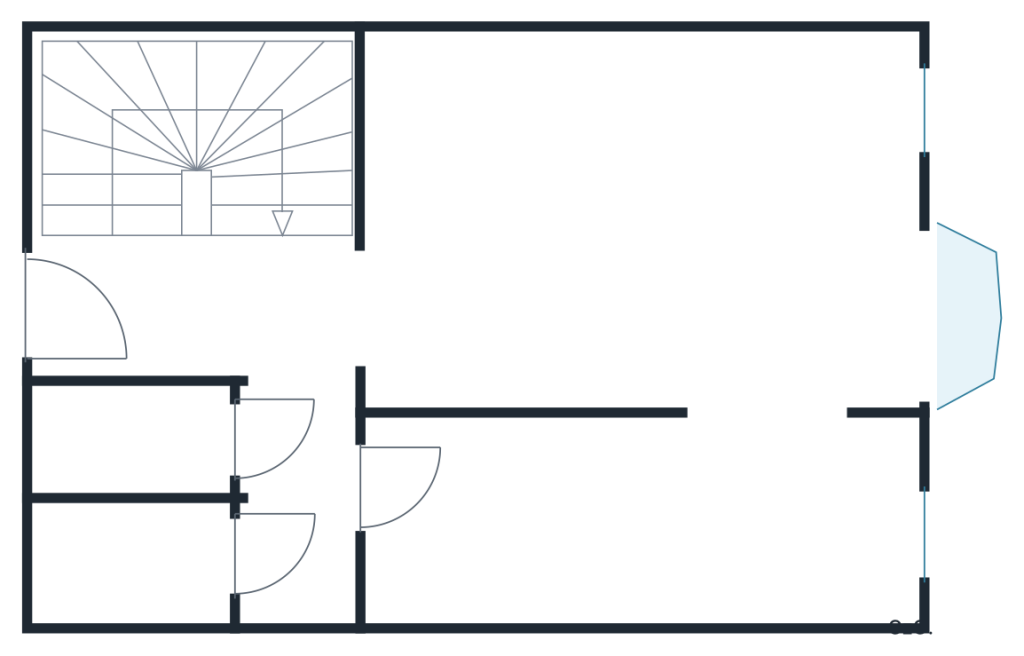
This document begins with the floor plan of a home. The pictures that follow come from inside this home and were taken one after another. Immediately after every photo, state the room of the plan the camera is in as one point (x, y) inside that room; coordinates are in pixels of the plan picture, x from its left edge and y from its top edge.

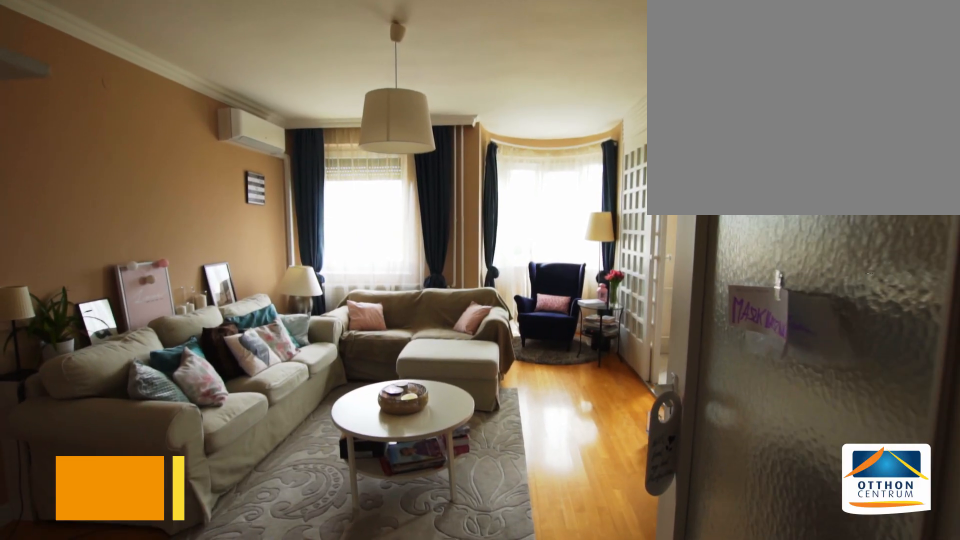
(652, 228)
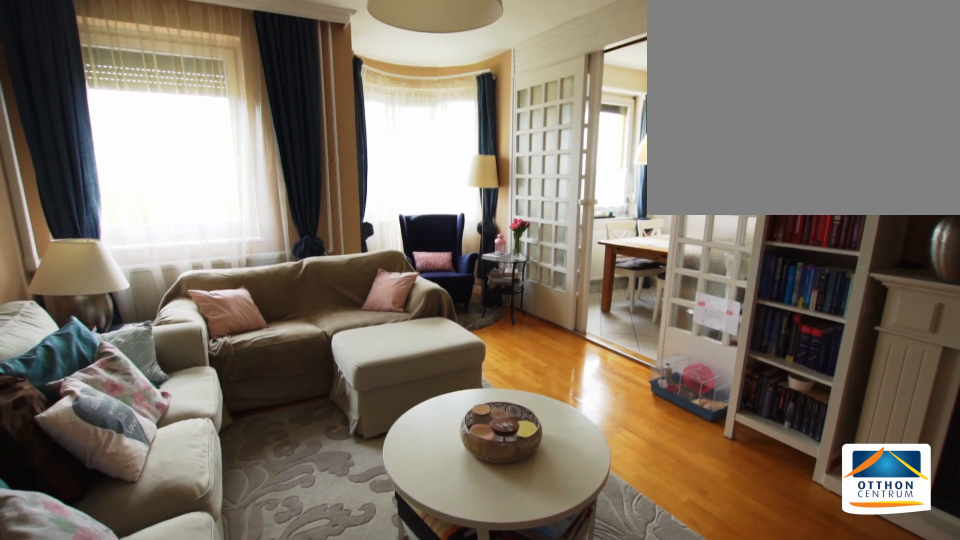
(652, 228)
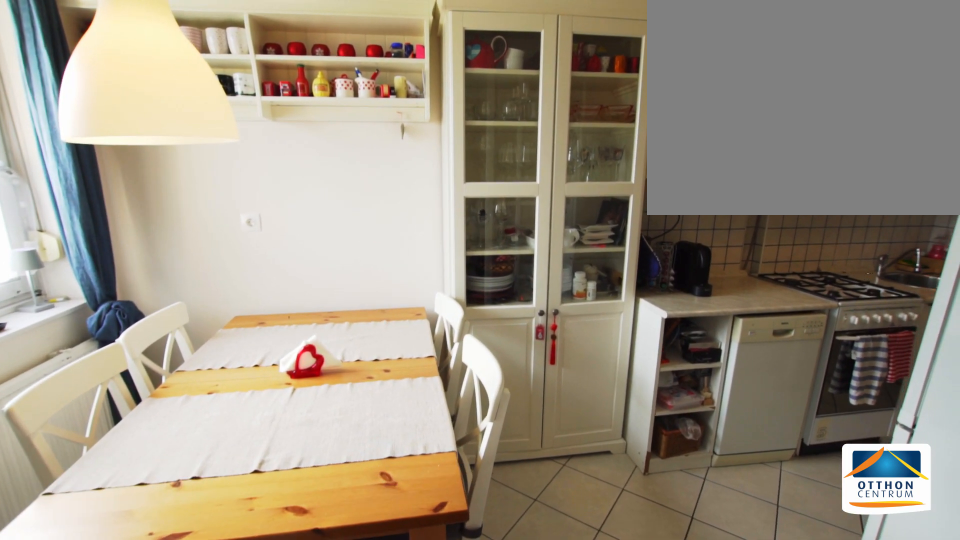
(652, 528)
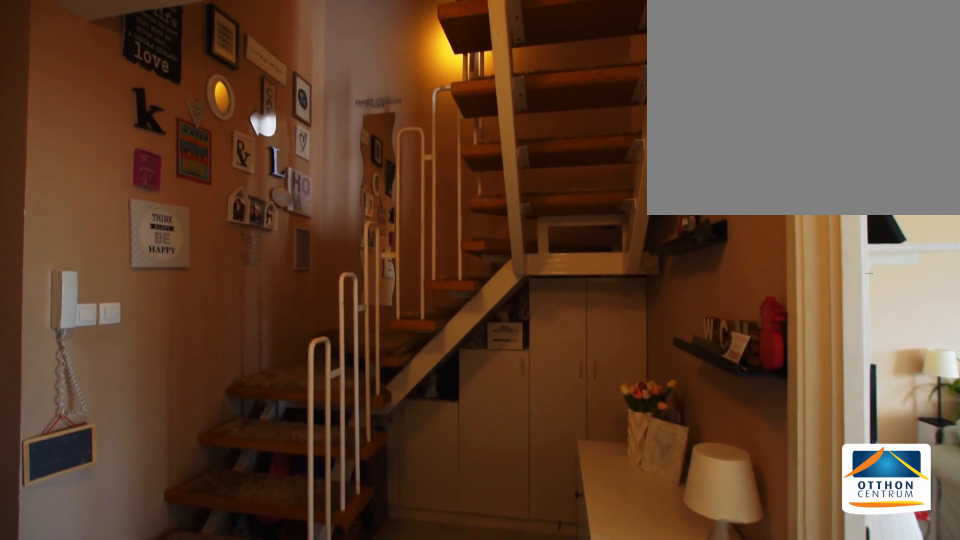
(294, 336)
